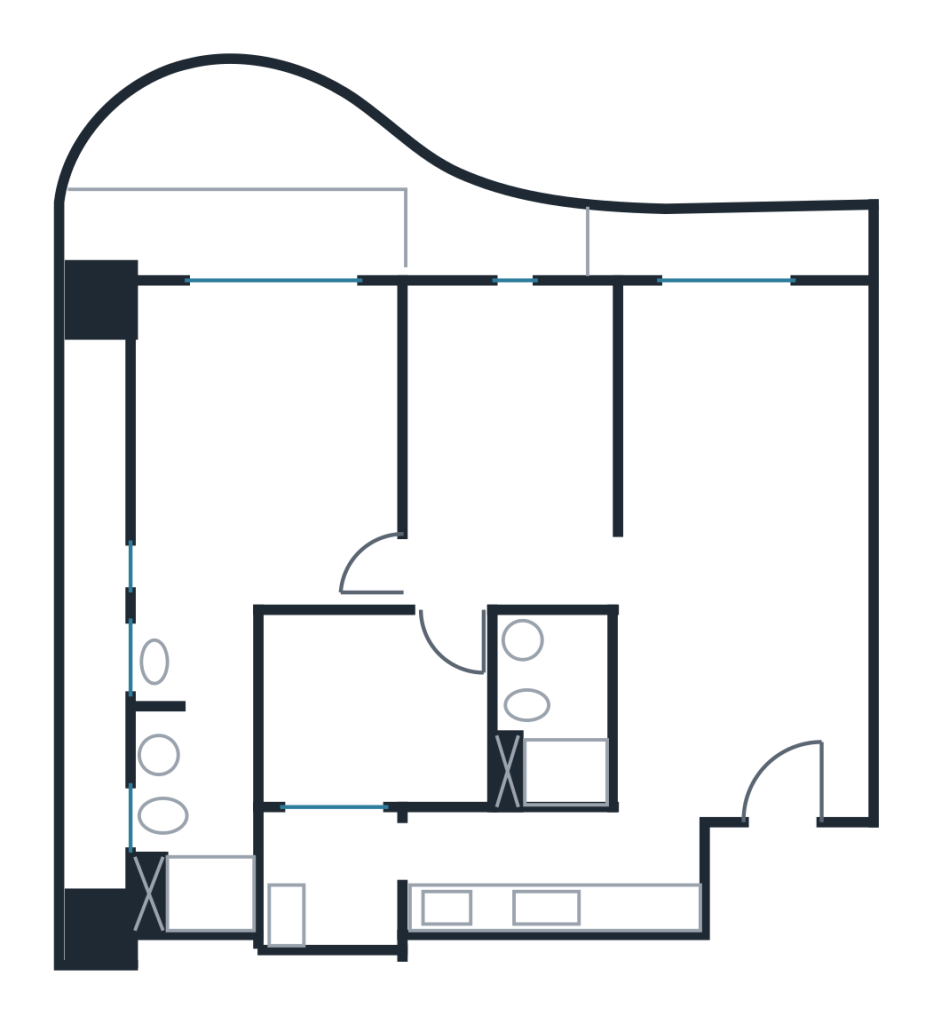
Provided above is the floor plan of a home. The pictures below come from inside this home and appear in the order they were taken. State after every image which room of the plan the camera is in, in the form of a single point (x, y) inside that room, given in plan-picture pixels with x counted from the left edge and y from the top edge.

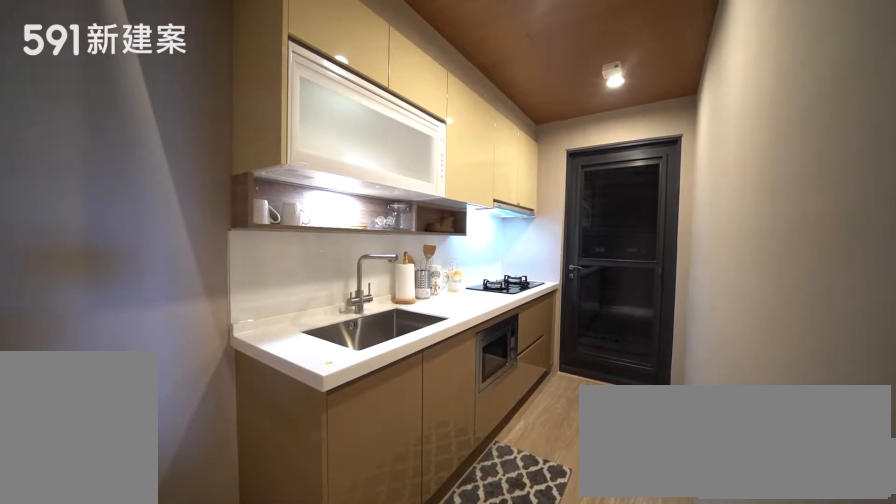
(533, 870)
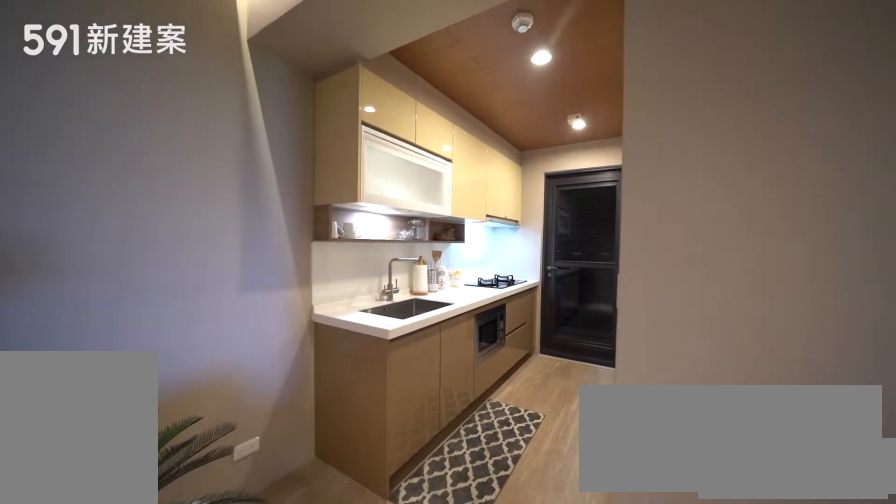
(533, 870)
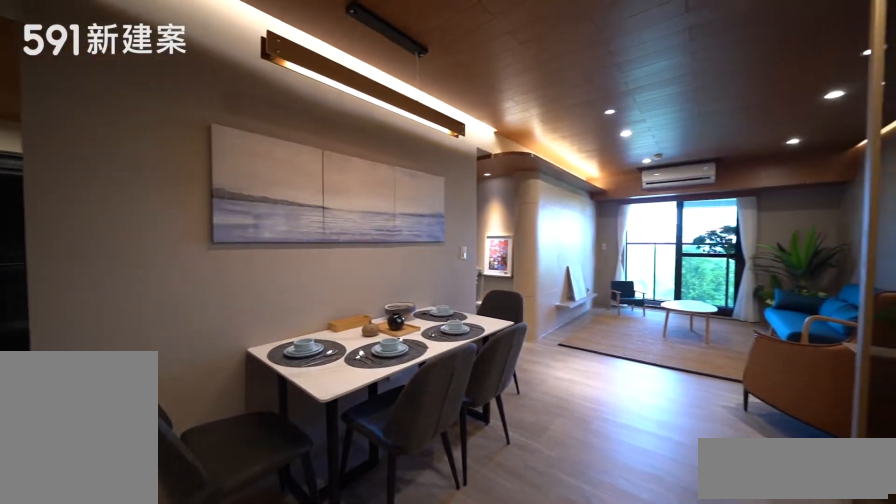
(747, 701)
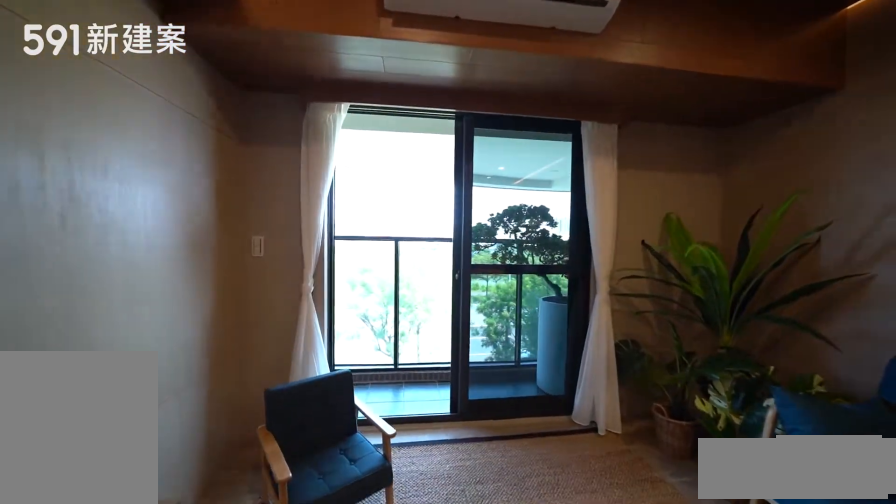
(741, 429)
